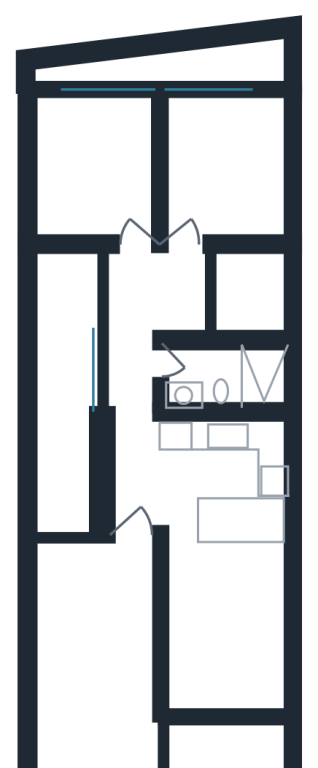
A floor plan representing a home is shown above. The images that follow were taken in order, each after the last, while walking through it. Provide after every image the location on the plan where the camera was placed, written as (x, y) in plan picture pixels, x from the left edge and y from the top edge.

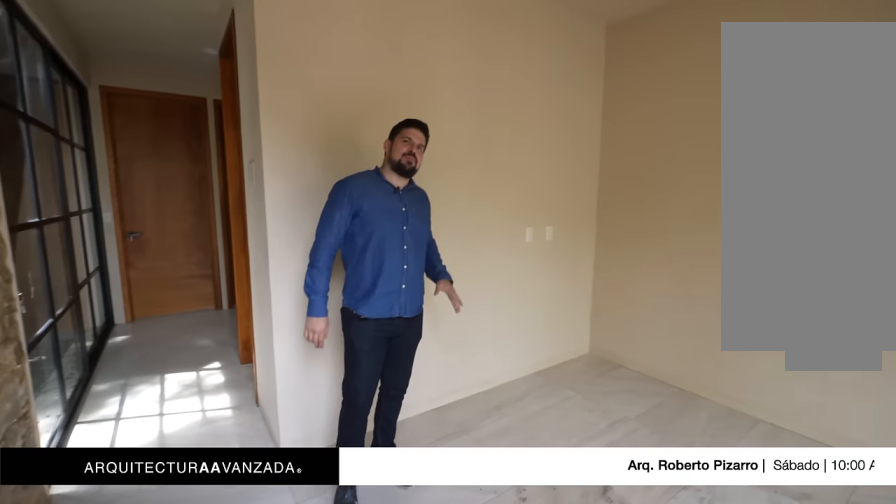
(137, 528)
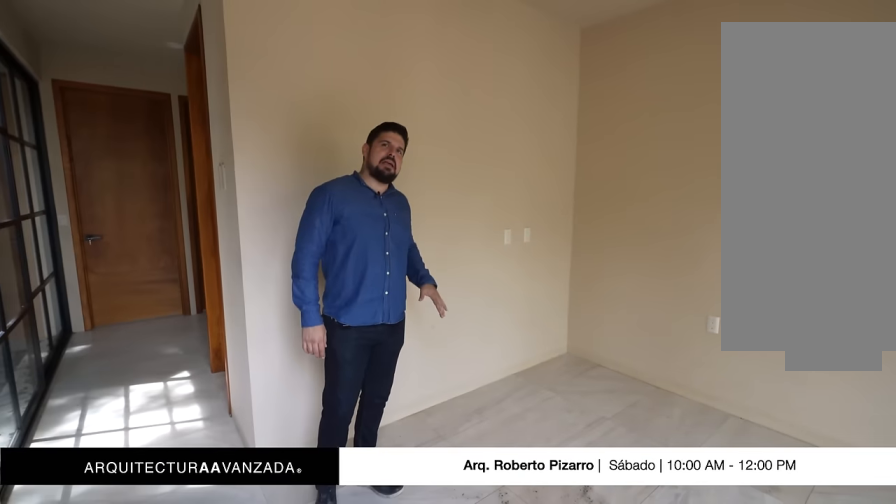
(137, 527)
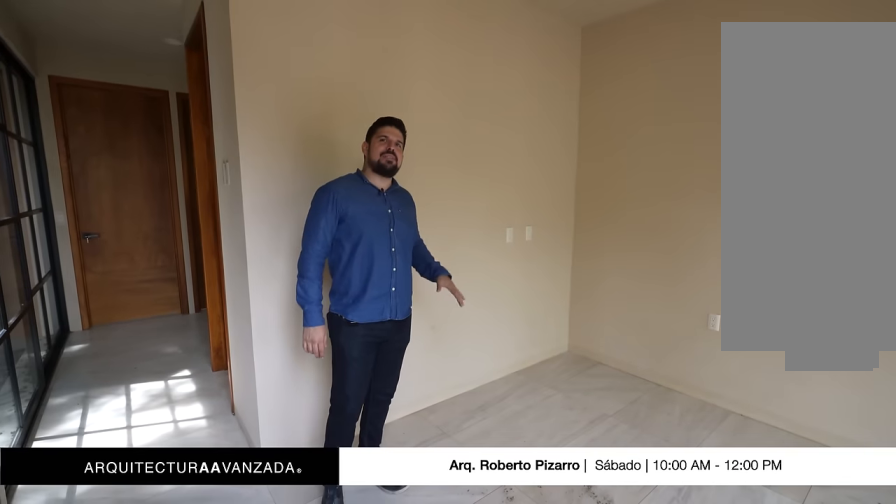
(135, 526)
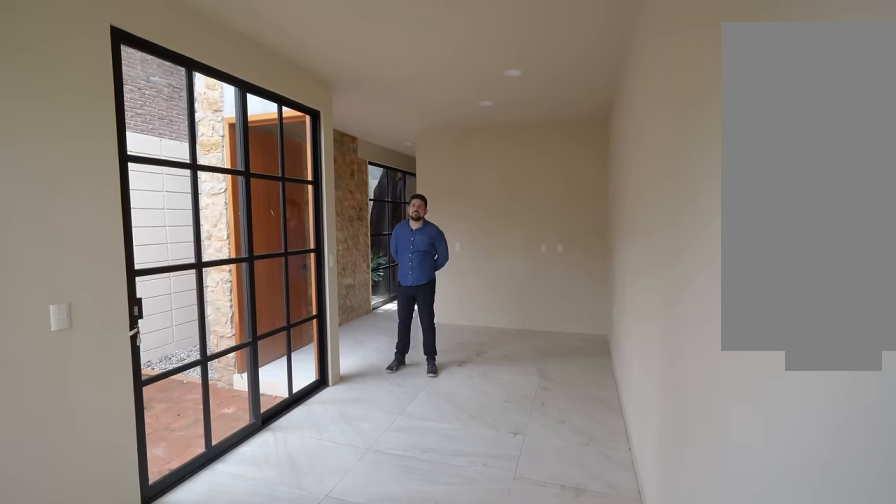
(274, 690)
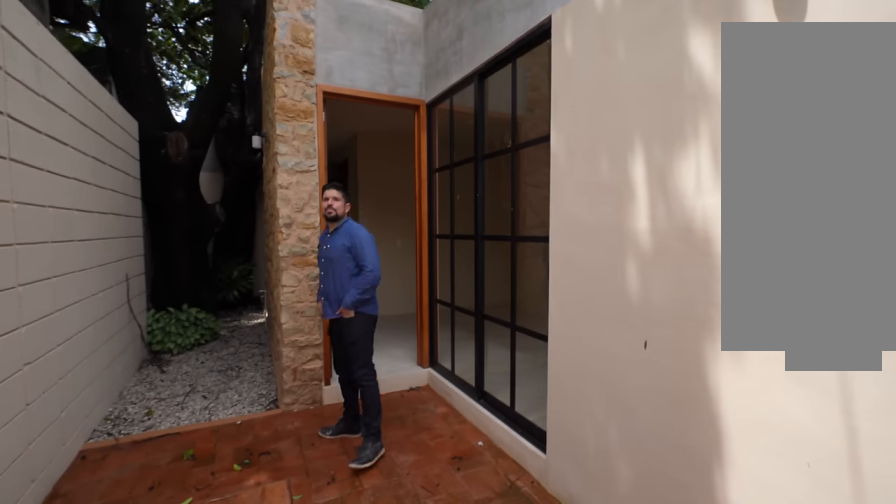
(60, 629)
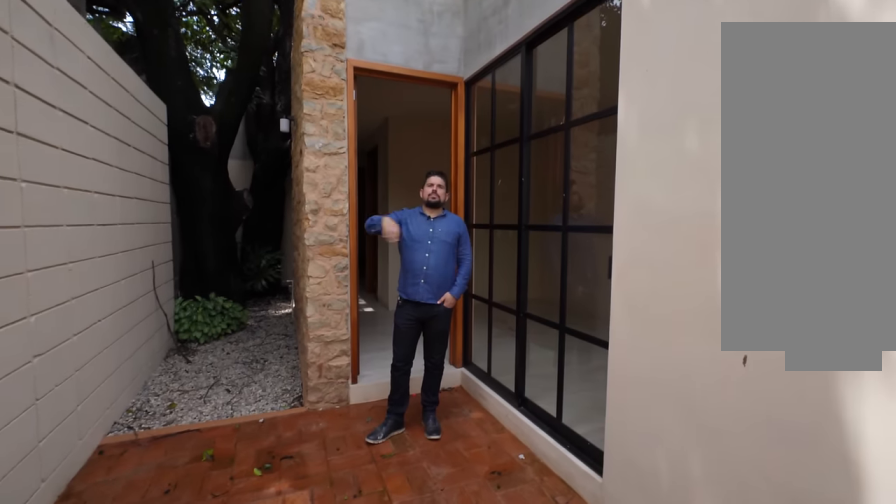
(60, 630)
